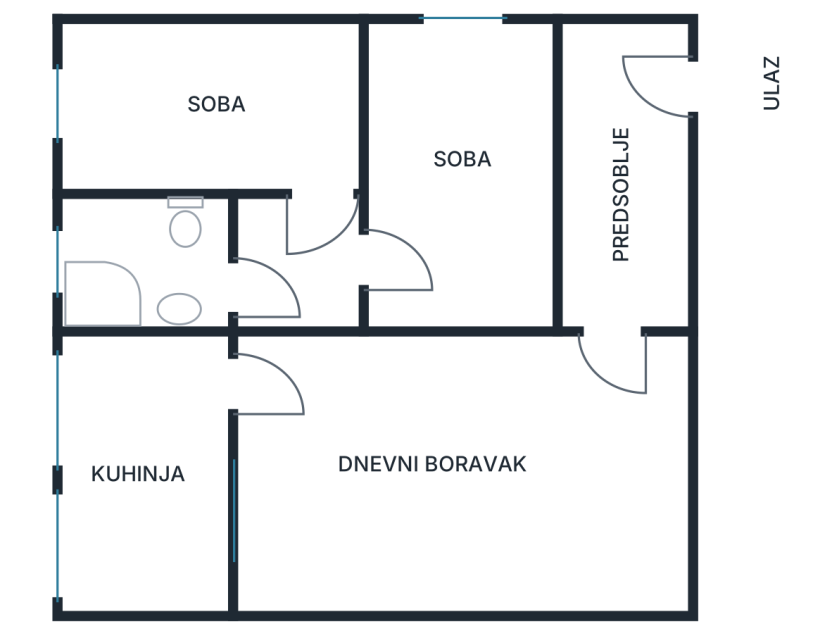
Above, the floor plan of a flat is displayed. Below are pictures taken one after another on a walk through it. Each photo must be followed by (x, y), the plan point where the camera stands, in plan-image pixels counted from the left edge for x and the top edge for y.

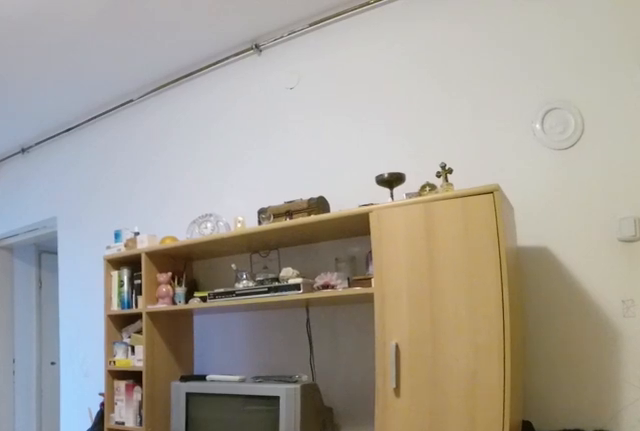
(668, 565)
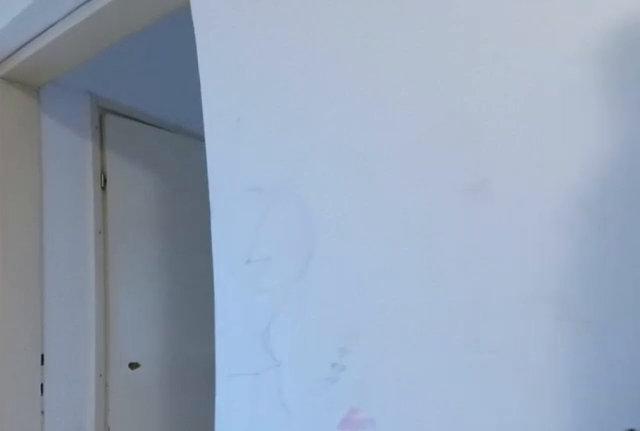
(387, 453)
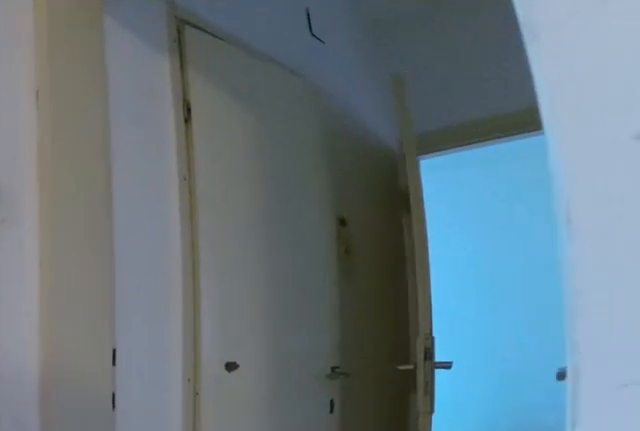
(331, 427)
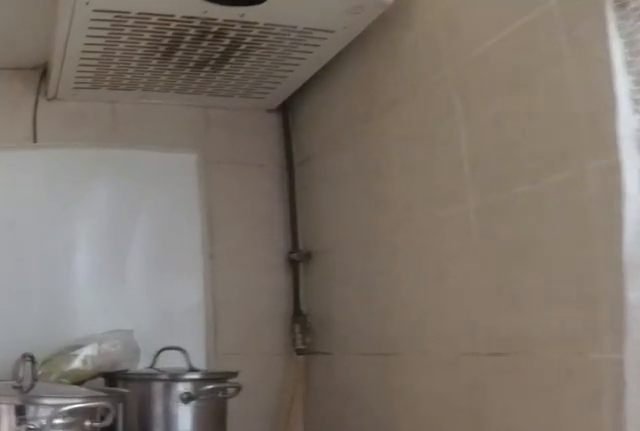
(126, 525)
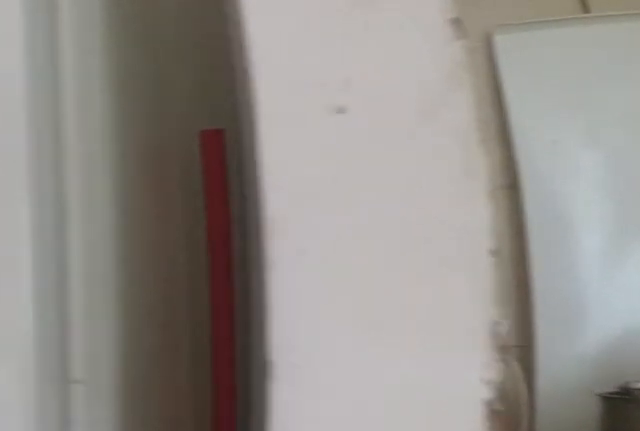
(102, 529)
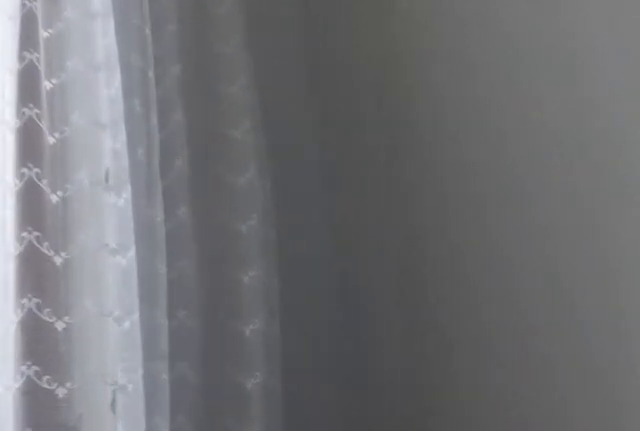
(124, 127)
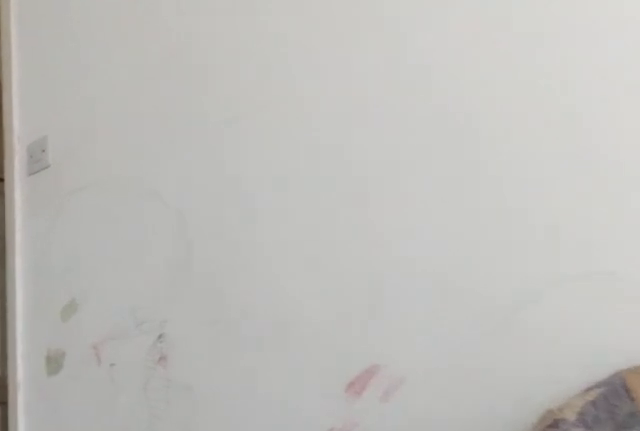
(171, 97)
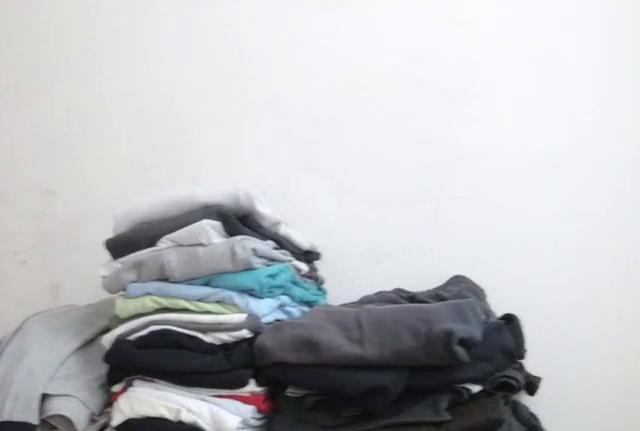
(462, 58)
